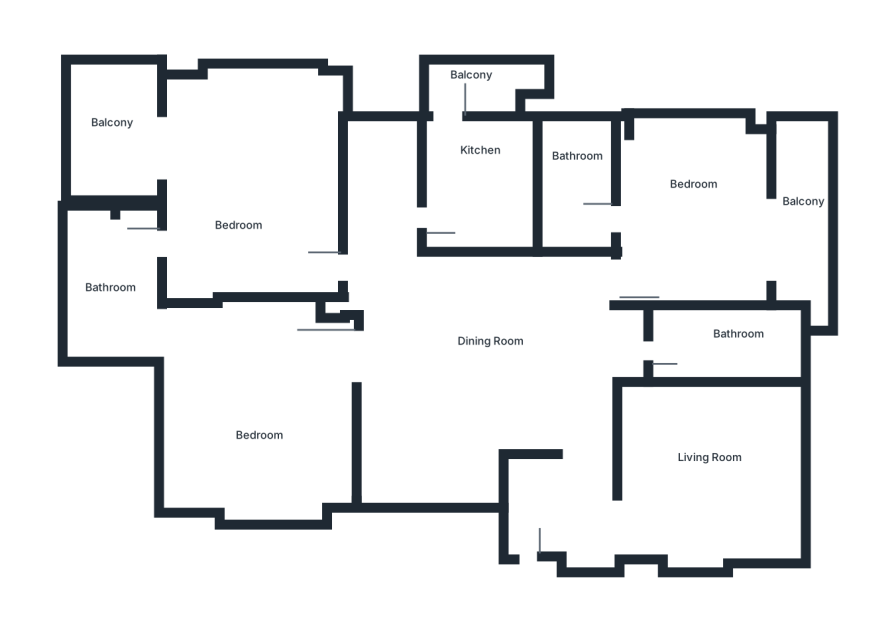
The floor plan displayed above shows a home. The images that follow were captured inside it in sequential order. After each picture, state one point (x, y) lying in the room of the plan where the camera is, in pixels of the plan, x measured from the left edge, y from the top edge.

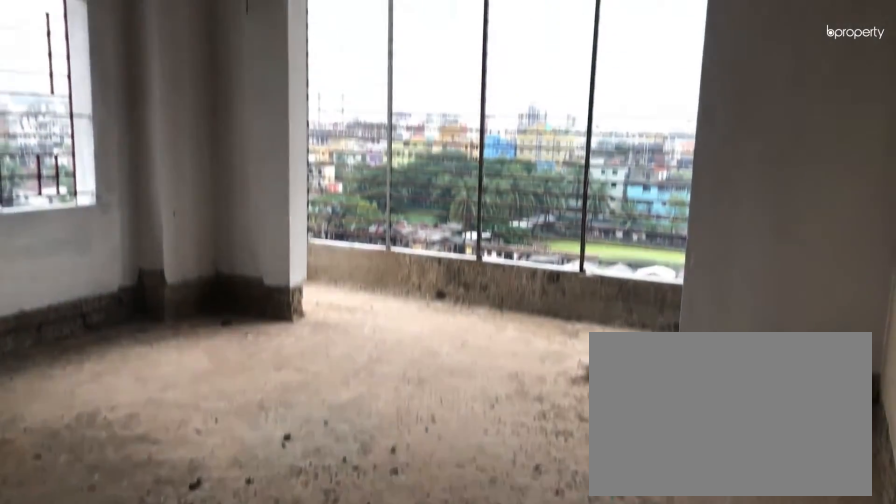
(699, 204)
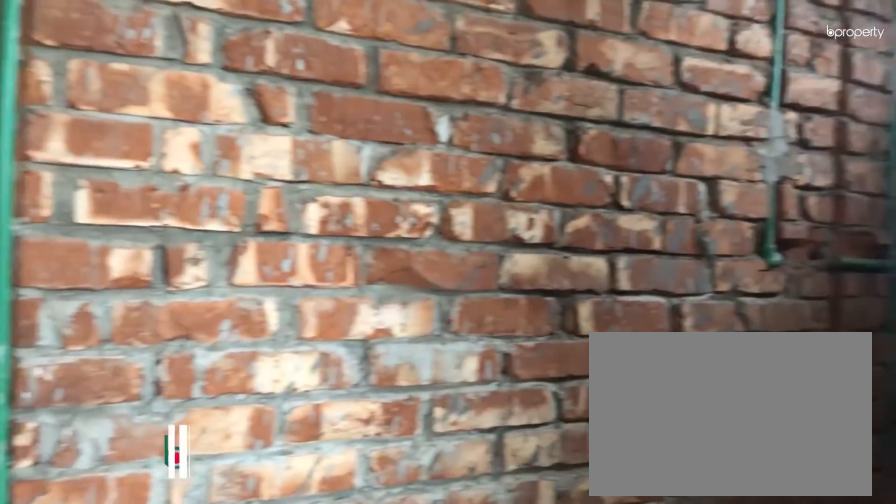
(577, 164)
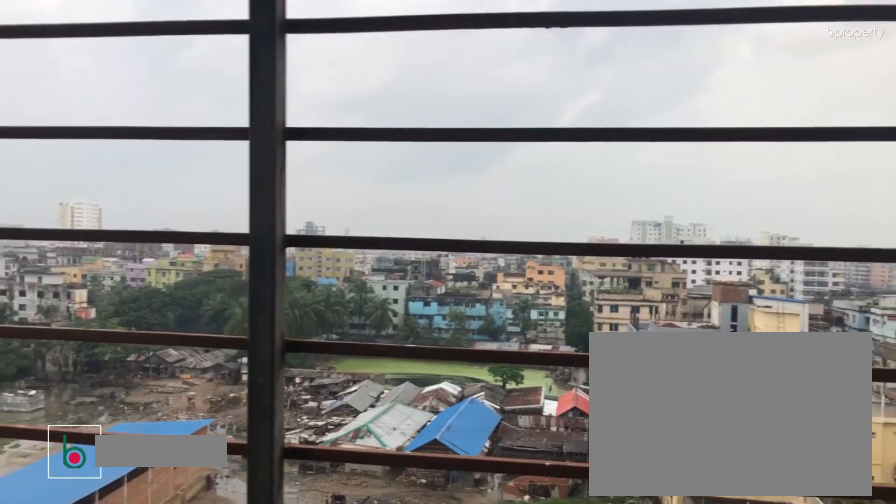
(811, 221)
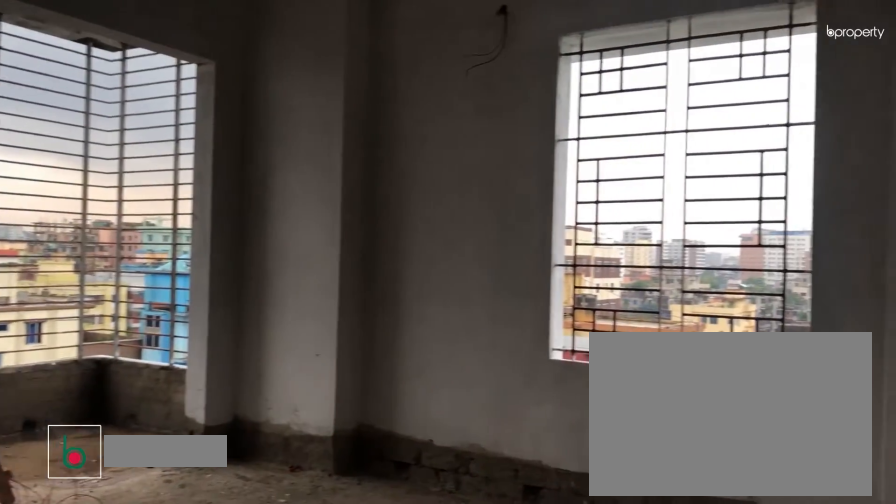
(234, 196)
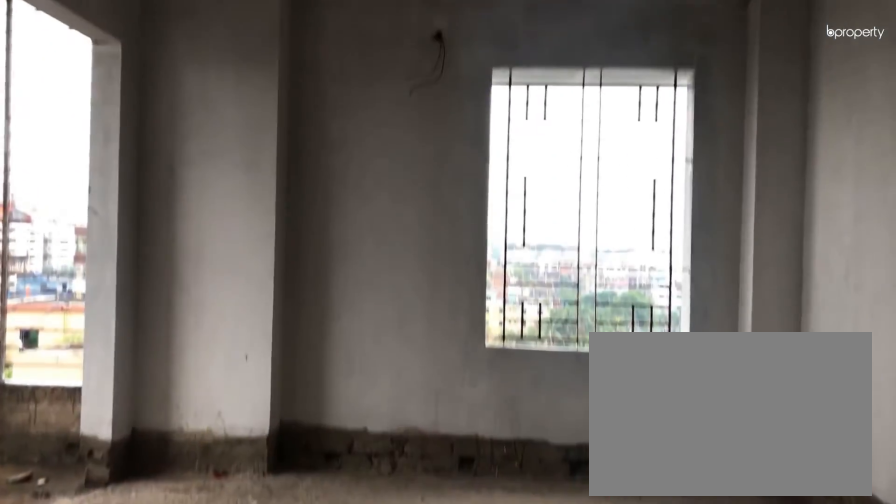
(235, 197)
